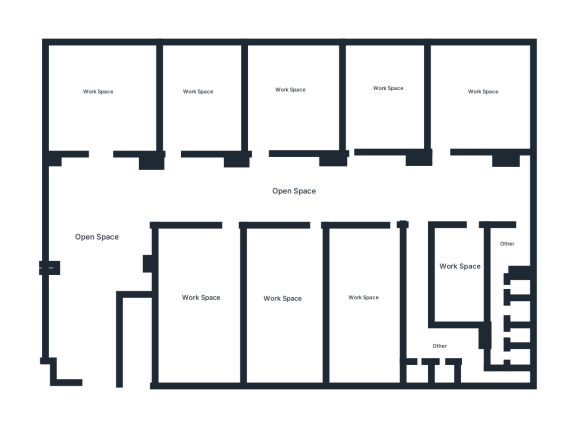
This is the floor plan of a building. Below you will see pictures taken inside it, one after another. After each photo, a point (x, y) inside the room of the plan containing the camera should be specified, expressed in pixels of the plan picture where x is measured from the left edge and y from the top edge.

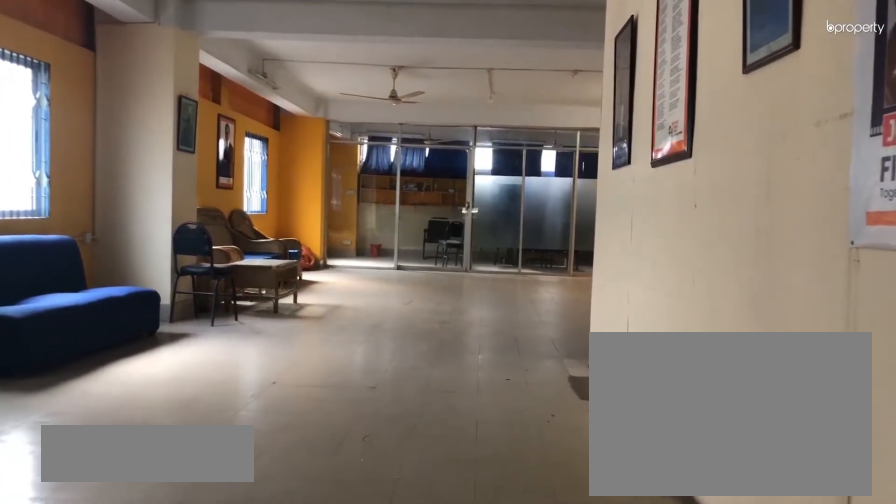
(97, 351)
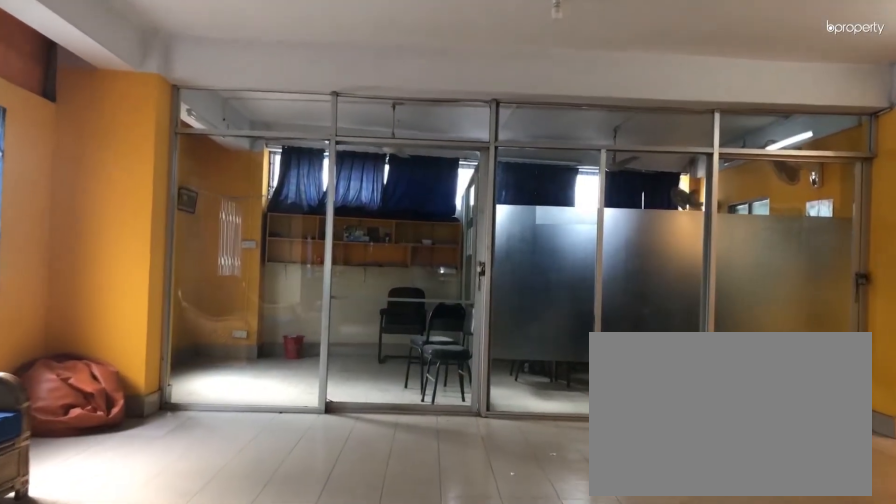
(98, 250)
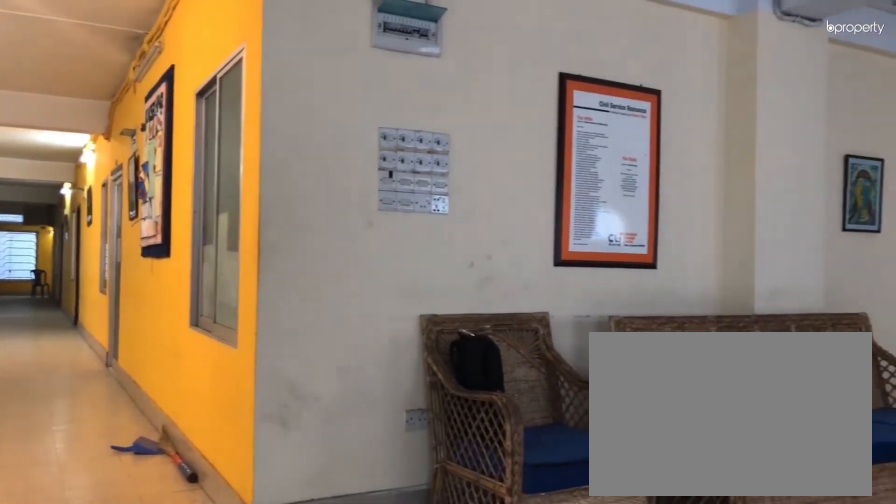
(99, 205)
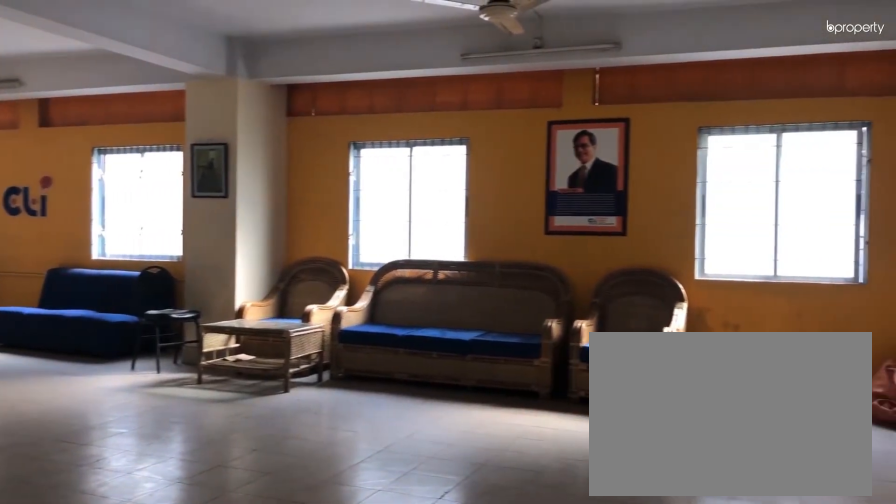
(100, 205)
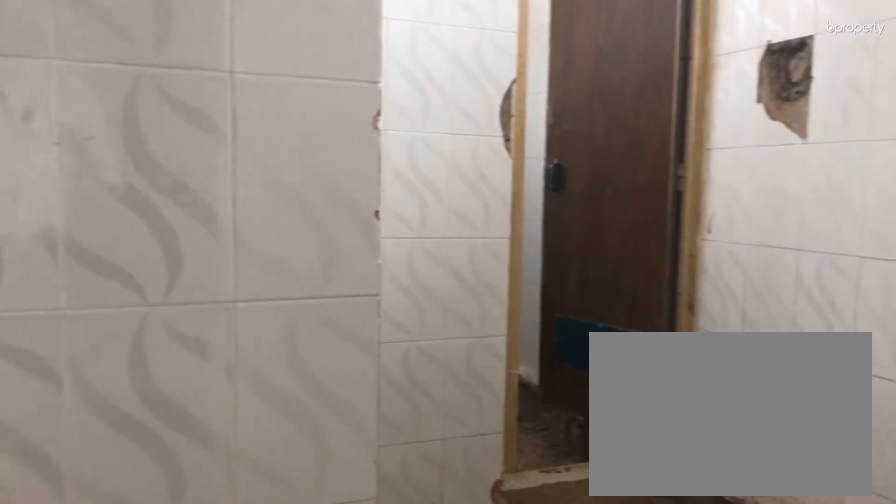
(470, 371)
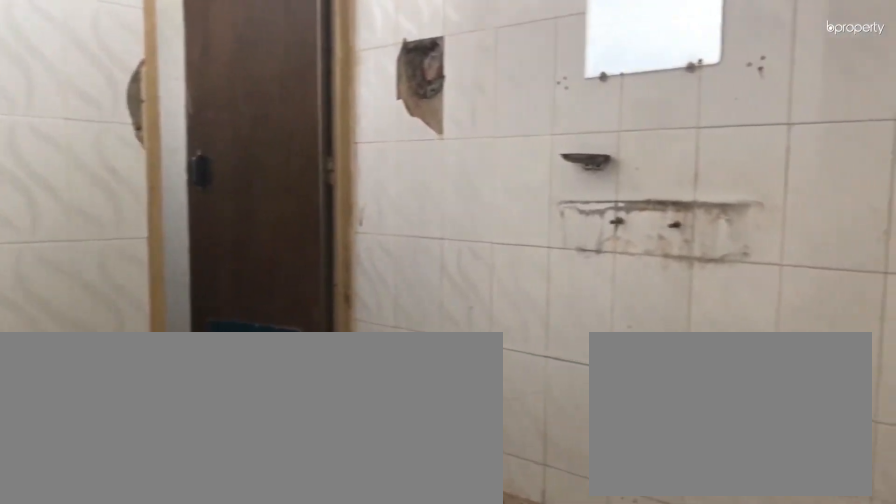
(470, 371)
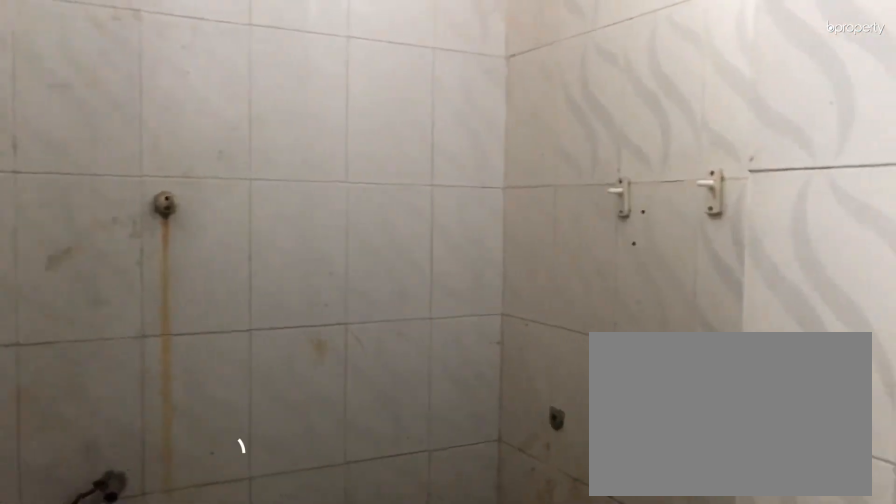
(446, 373)
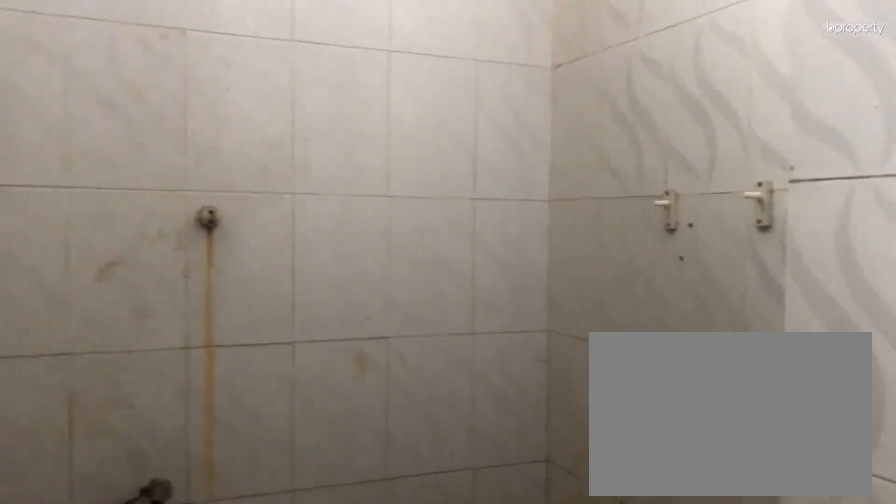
(446, 373)
